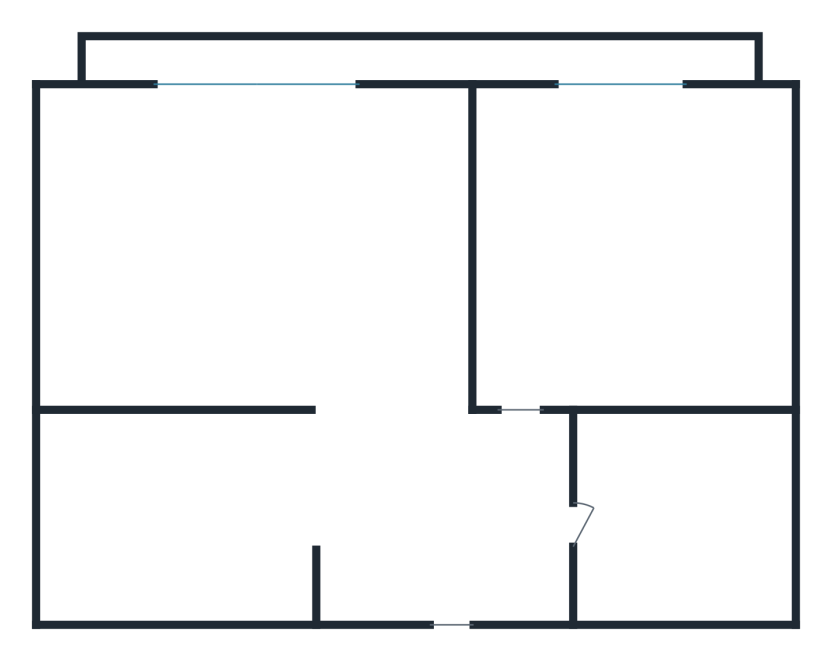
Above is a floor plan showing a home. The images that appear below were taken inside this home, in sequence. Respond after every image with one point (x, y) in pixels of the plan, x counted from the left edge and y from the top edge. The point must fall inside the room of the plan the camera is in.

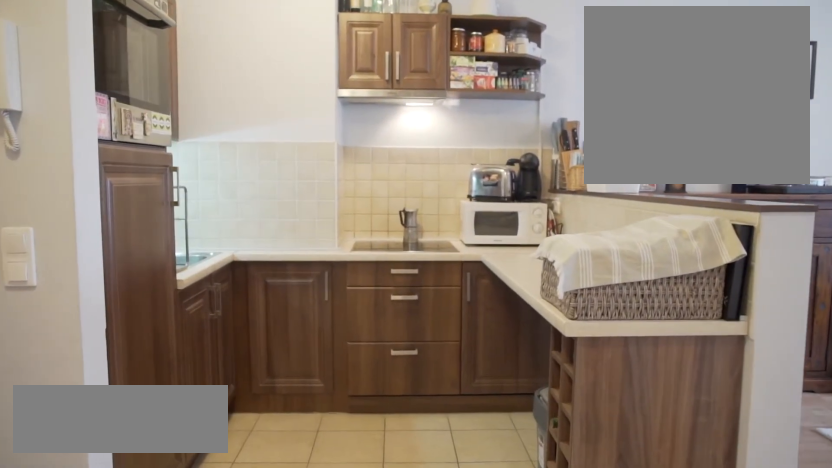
(536, 534)
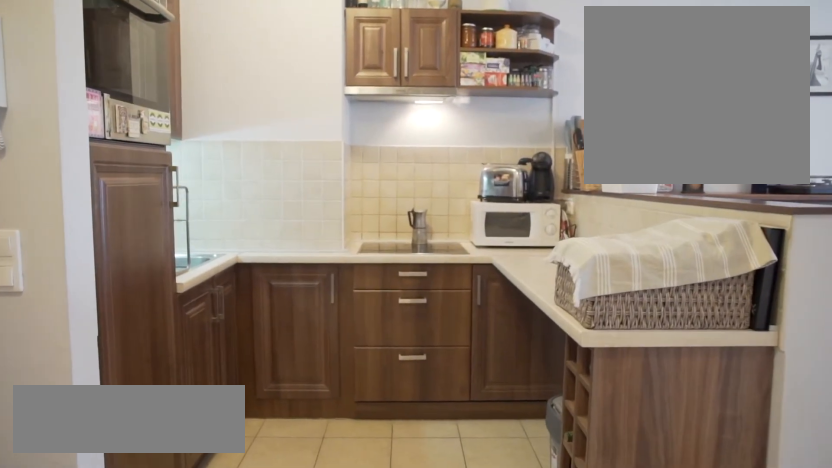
(510, 534)
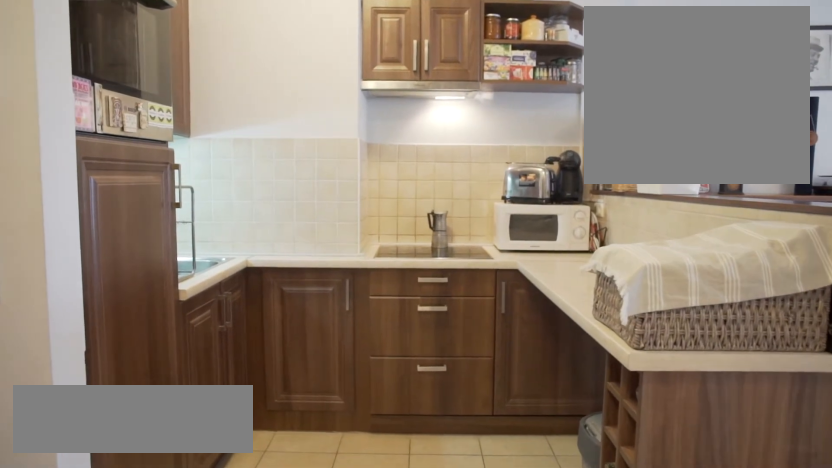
(452, 533)
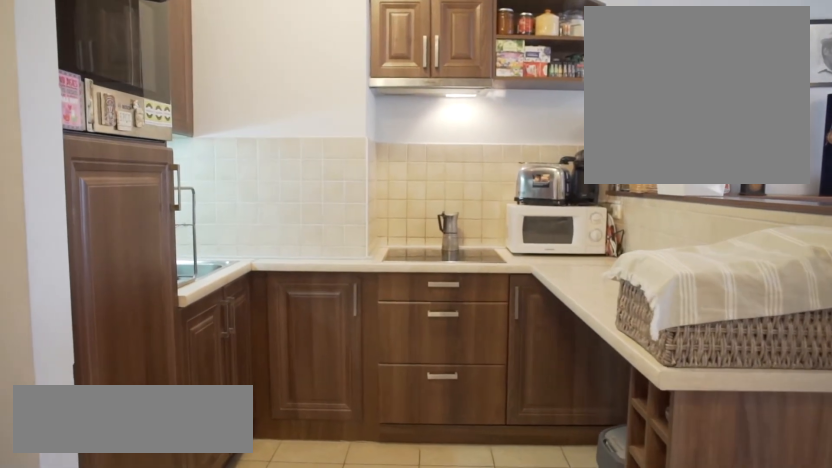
(424, 533)
